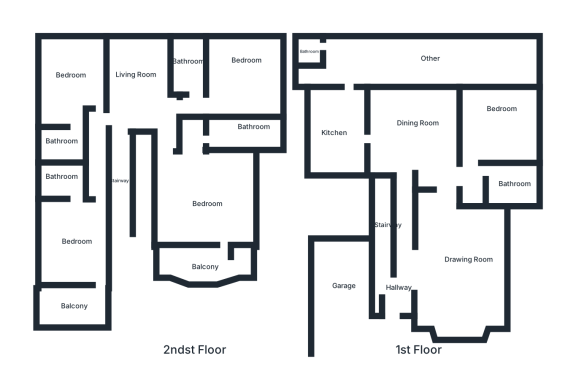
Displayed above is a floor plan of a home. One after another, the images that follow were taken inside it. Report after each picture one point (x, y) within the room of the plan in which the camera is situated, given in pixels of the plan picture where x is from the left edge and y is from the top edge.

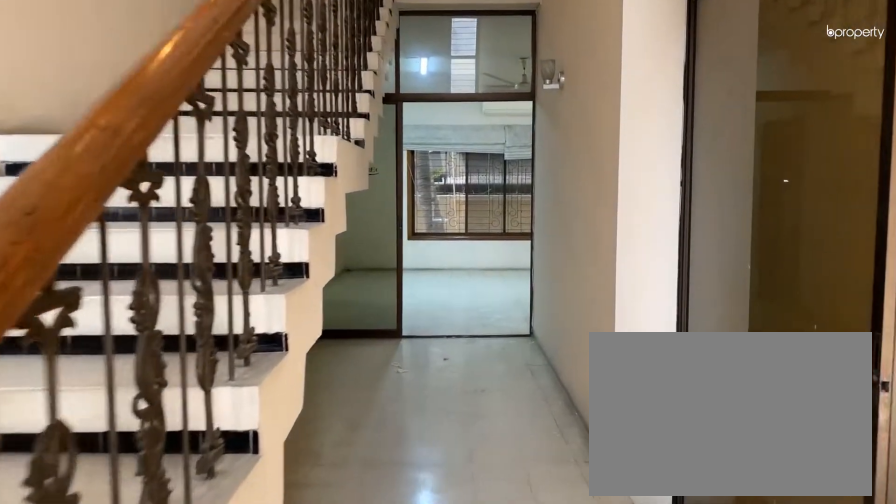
(400, 287)
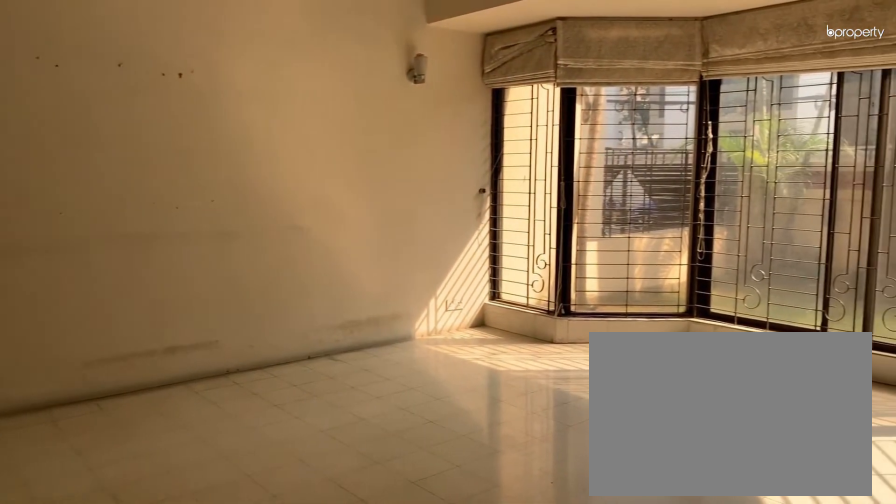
(462, 262)
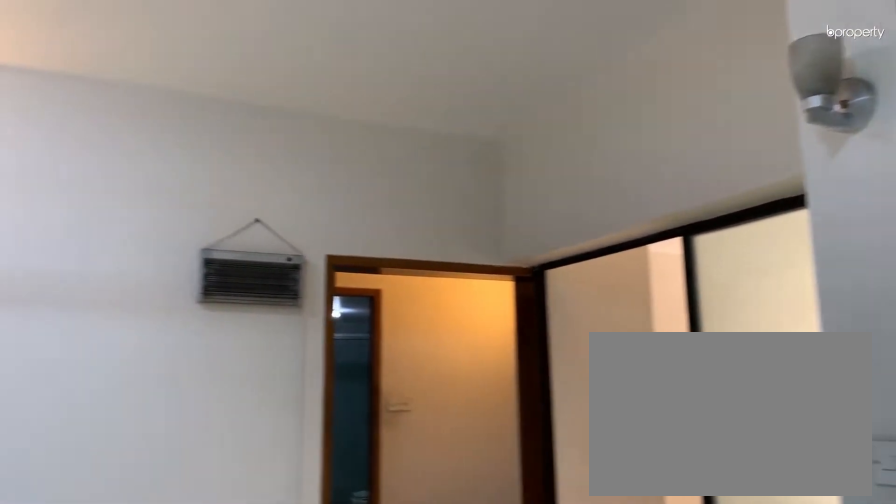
(420, 126)
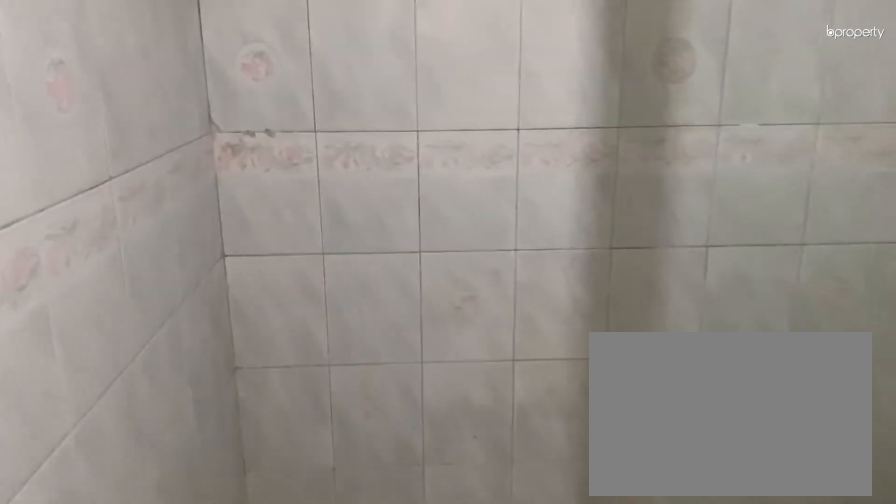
(510, 184)
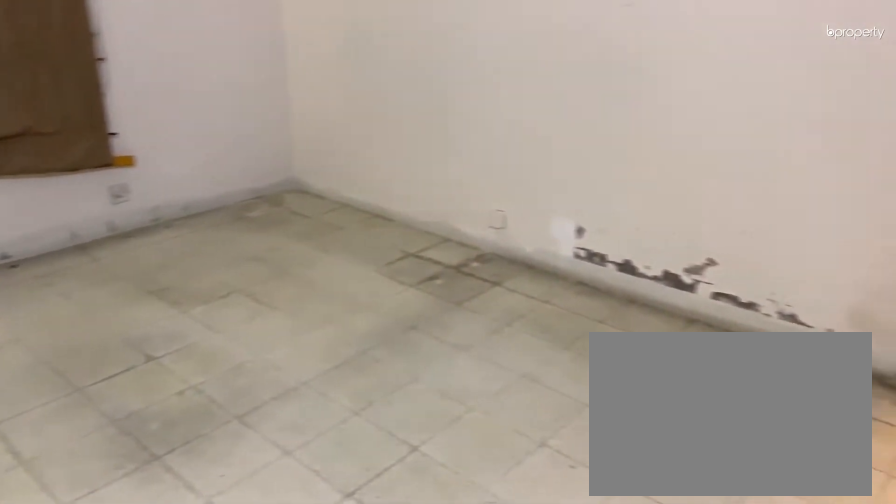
(492, 120)
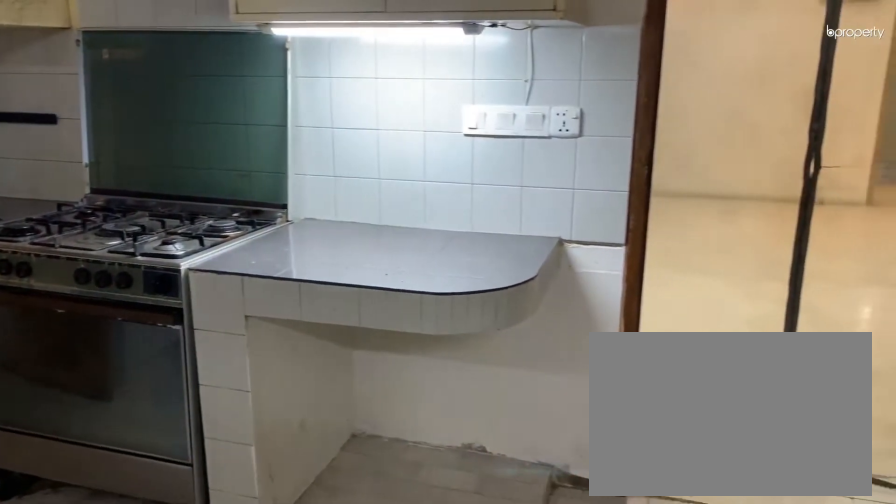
(324, 132)
